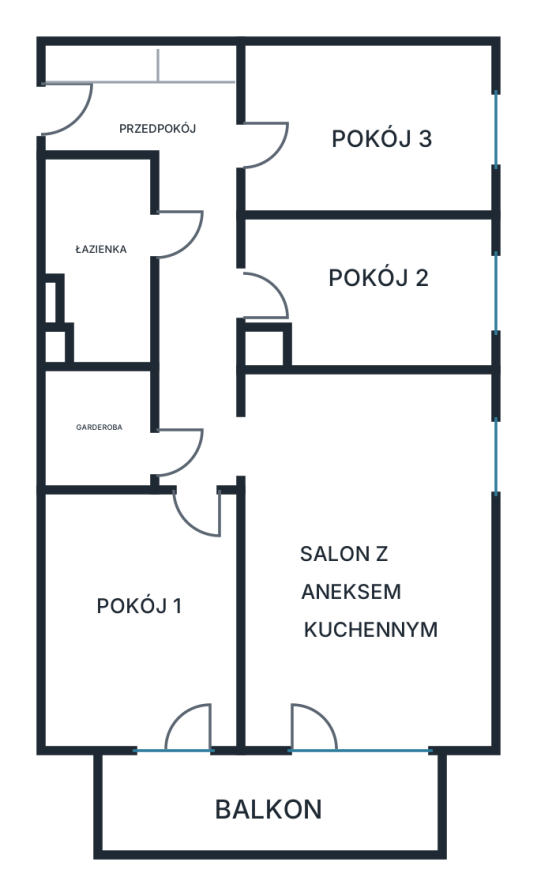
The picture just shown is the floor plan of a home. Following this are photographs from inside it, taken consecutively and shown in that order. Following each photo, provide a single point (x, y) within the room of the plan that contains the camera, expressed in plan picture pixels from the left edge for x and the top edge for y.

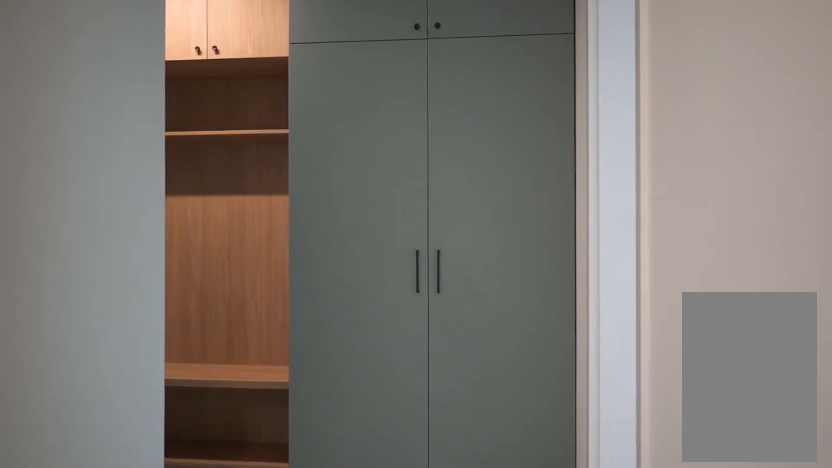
(177, 219)
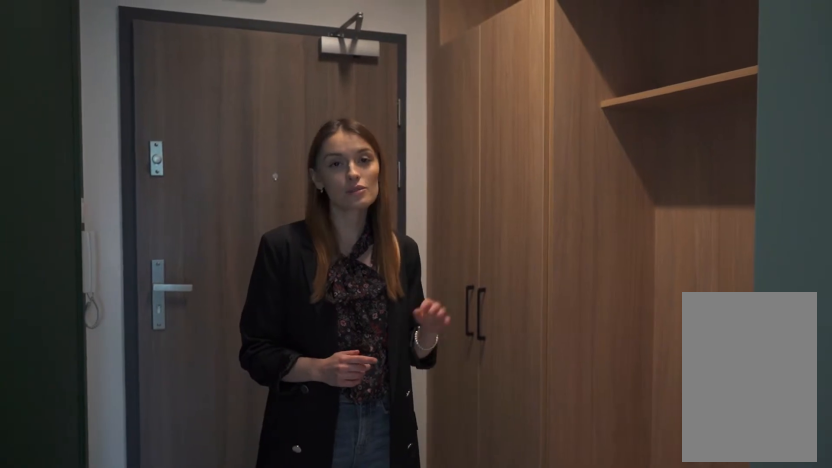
(177, 220)
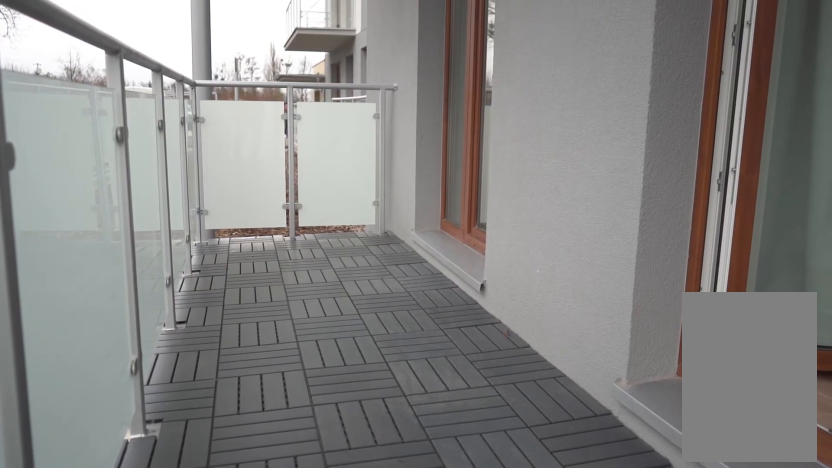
(270, 801)
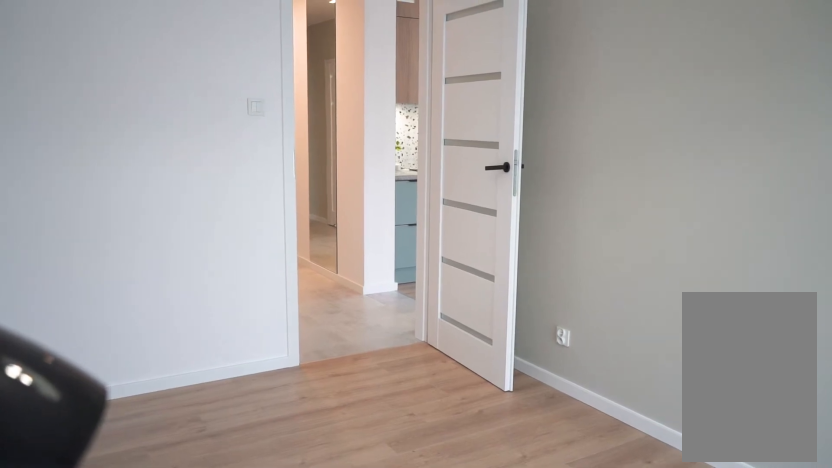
(138, 619)
